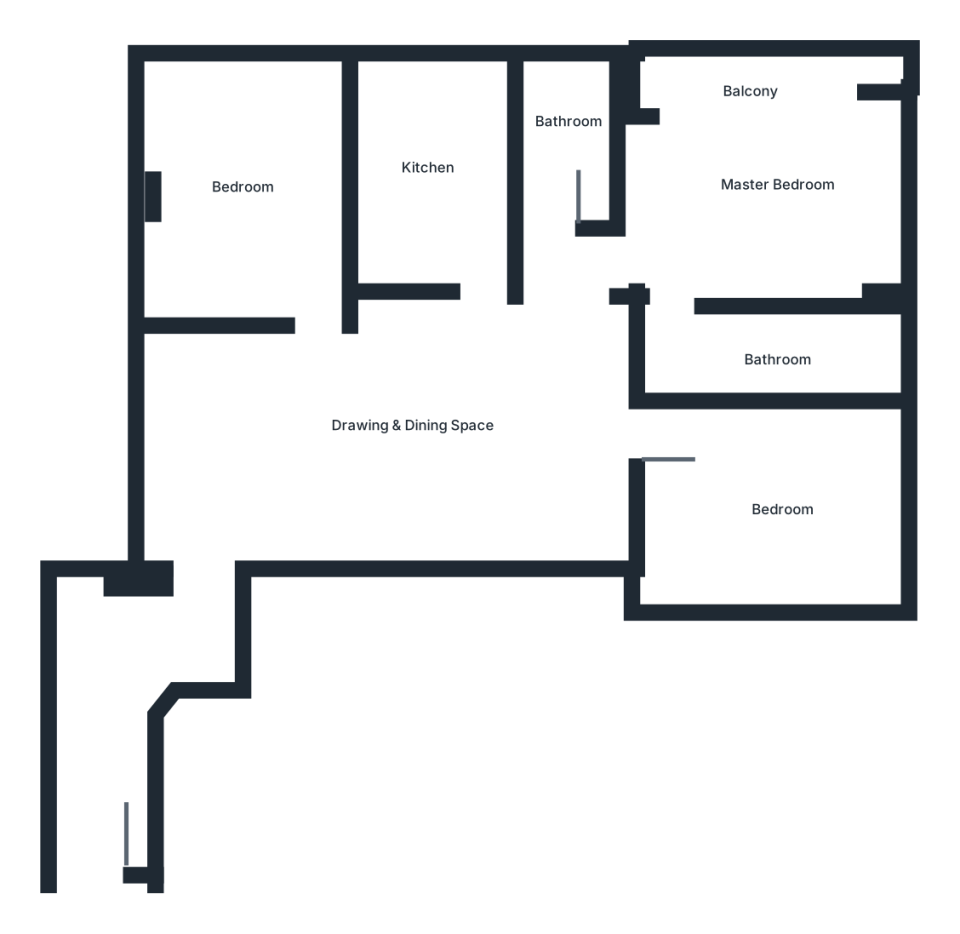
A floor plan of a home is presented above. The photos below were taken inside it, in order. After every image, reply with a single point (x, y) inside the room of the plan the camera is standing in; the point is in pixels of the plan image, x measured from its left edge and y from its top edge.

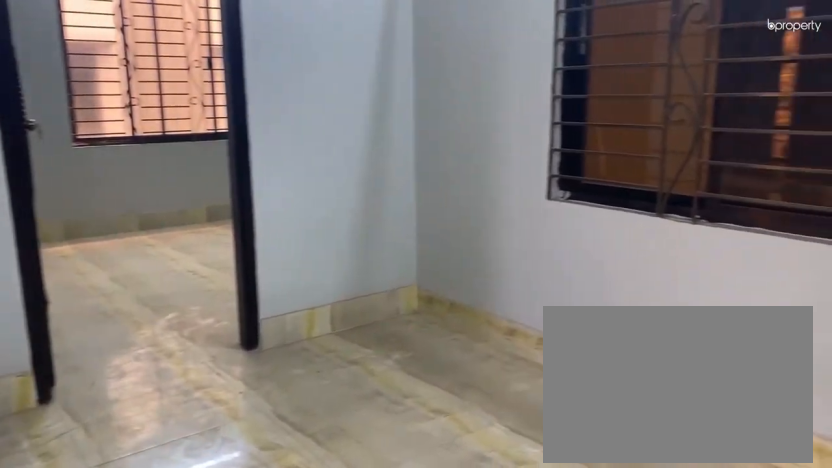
(405, 395)
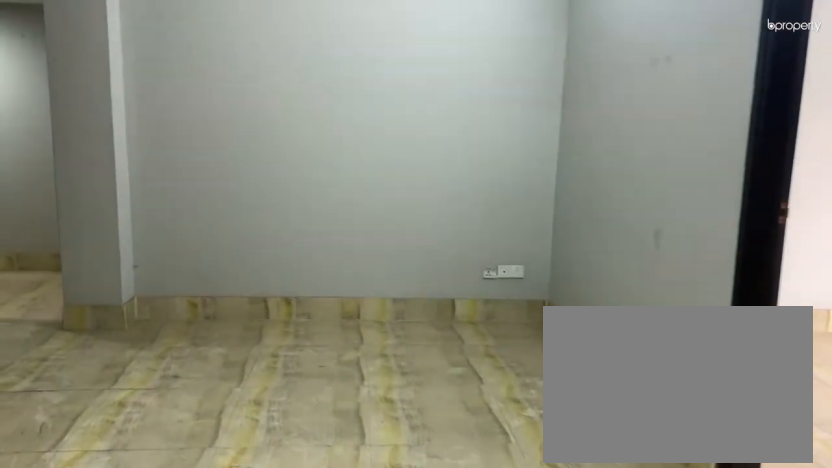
(406, 393)
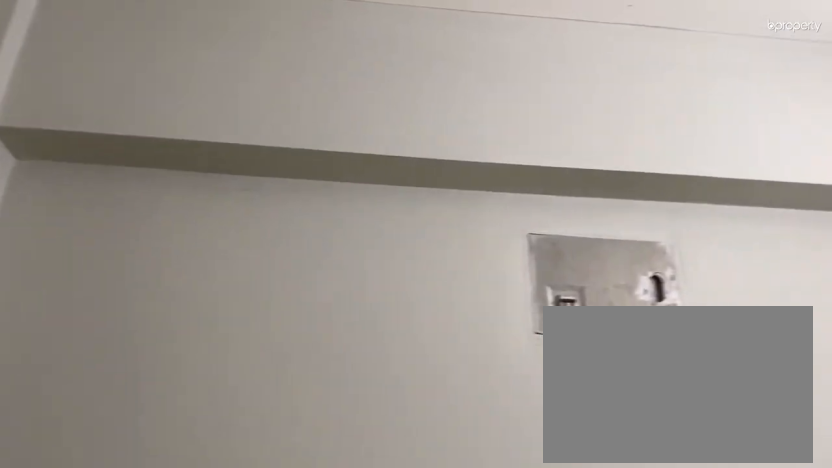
(406, 393)
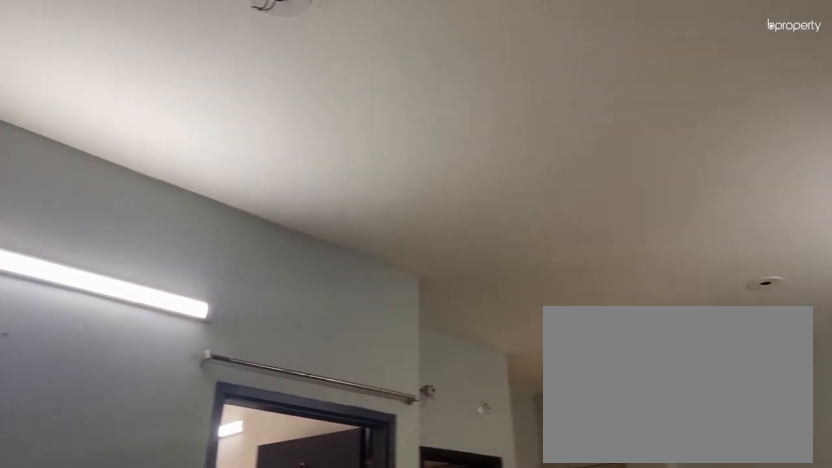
(406, 393)
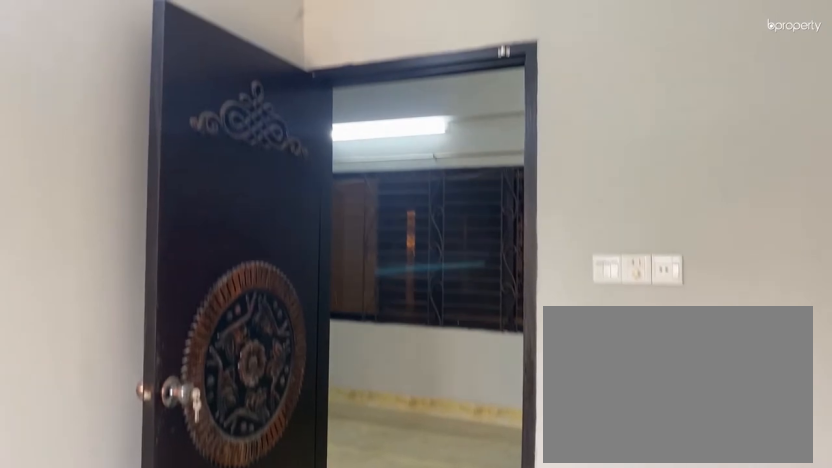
(231, 219)
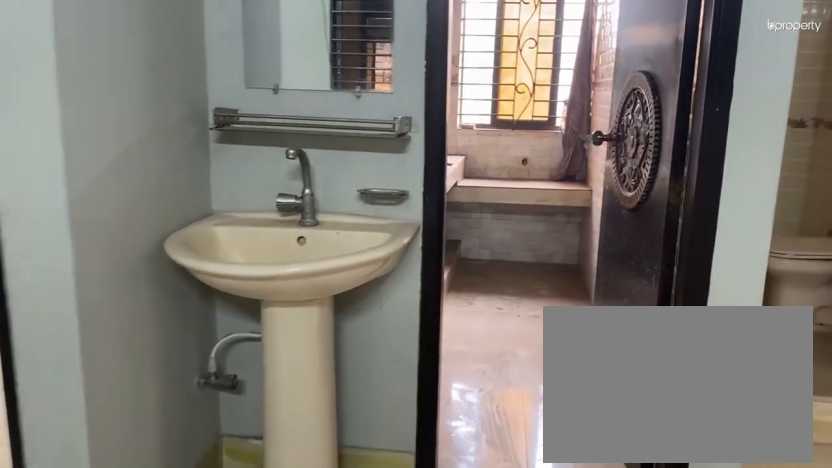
(466, 293)
